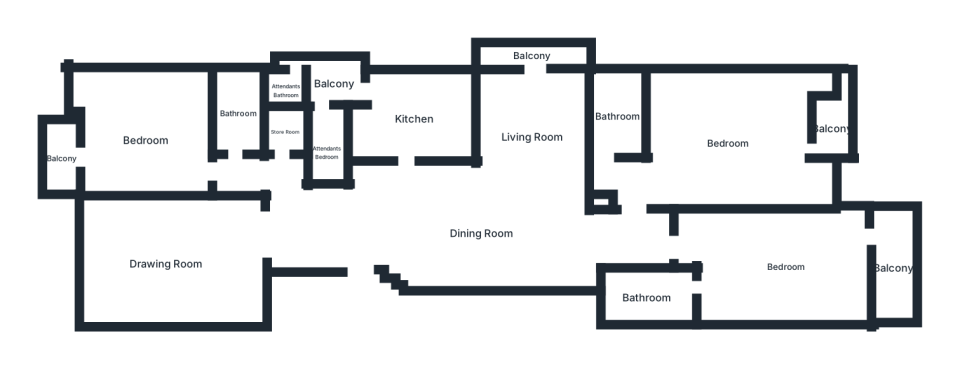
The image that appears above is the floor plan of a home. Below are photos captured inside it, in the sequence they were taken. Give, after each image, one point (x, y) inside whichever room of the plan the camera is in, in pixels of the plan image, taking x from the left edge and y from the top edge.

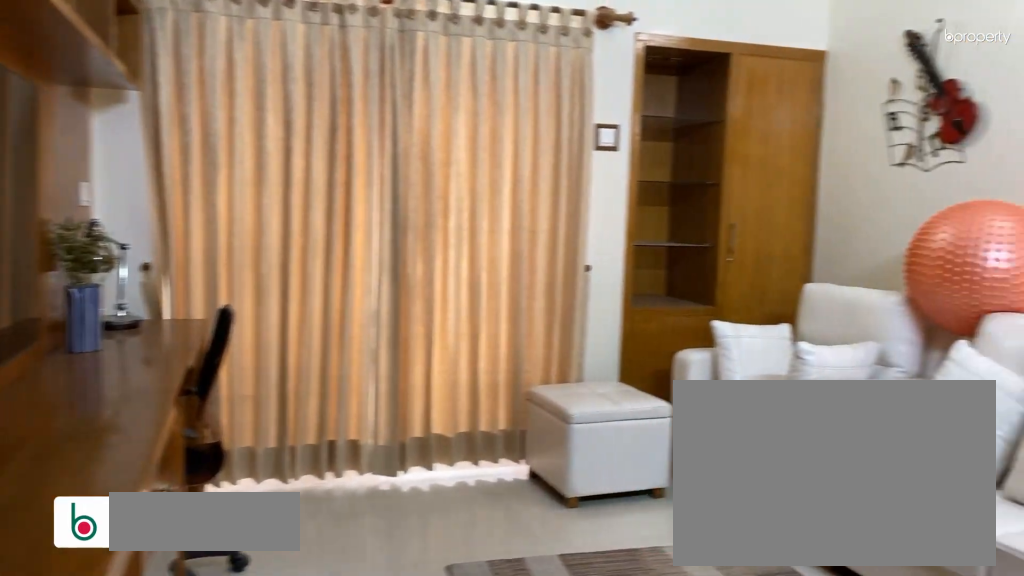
(144, 142)
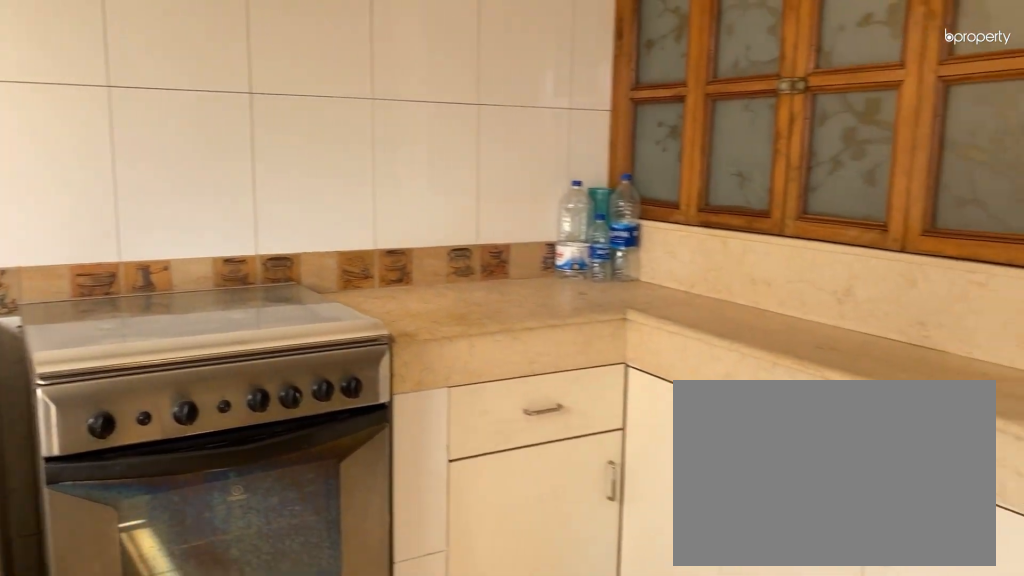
(414, 119)
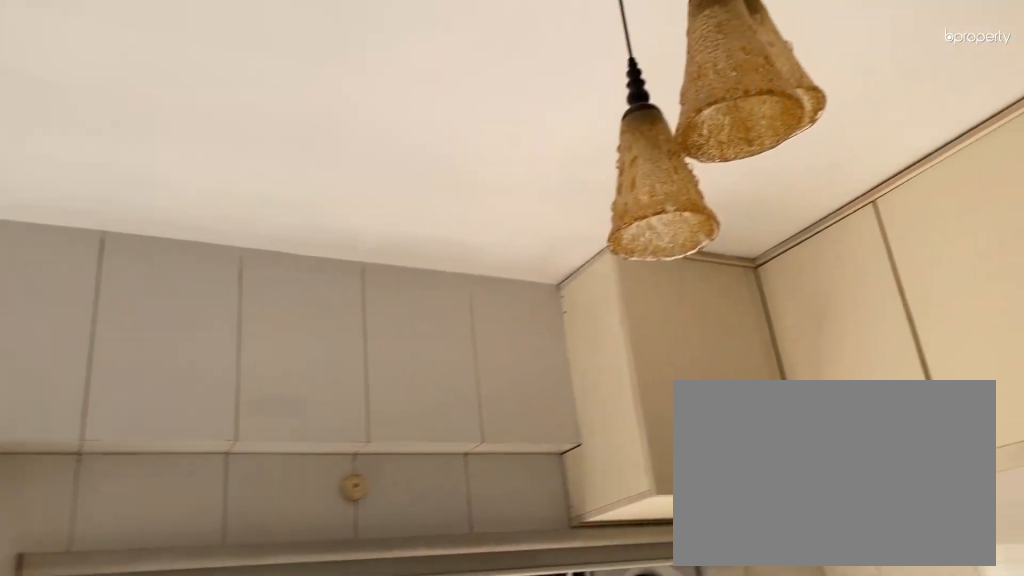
(414, 119)
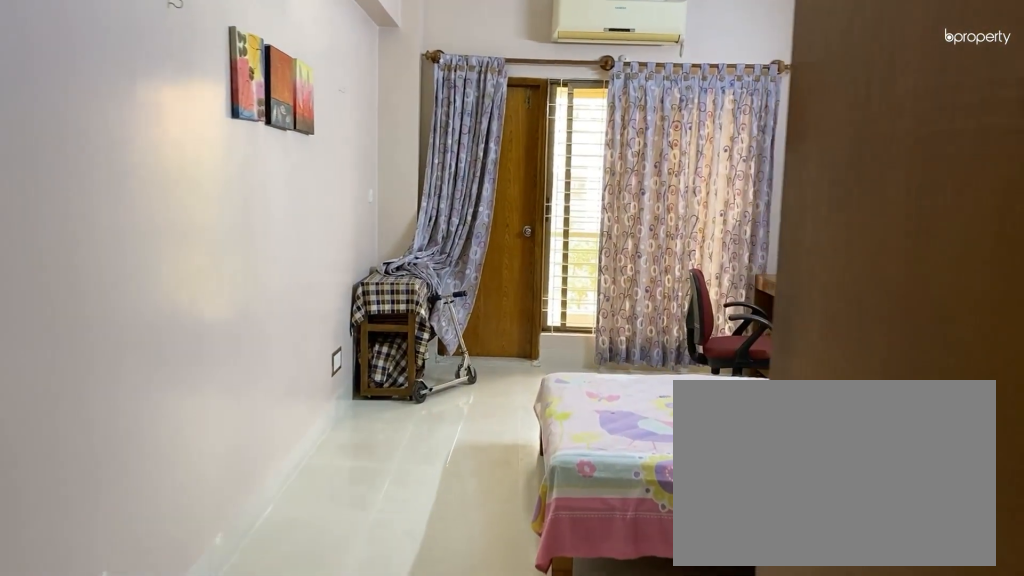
(786, 266)
